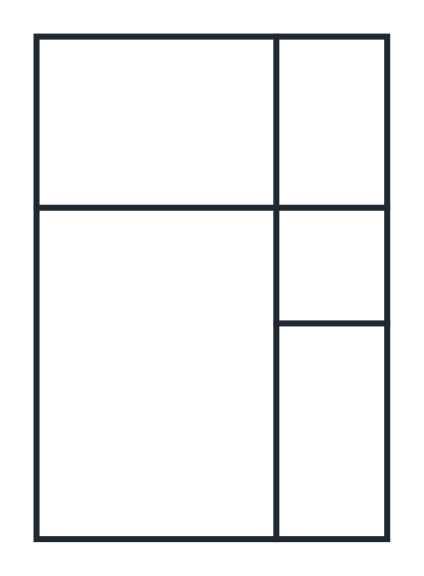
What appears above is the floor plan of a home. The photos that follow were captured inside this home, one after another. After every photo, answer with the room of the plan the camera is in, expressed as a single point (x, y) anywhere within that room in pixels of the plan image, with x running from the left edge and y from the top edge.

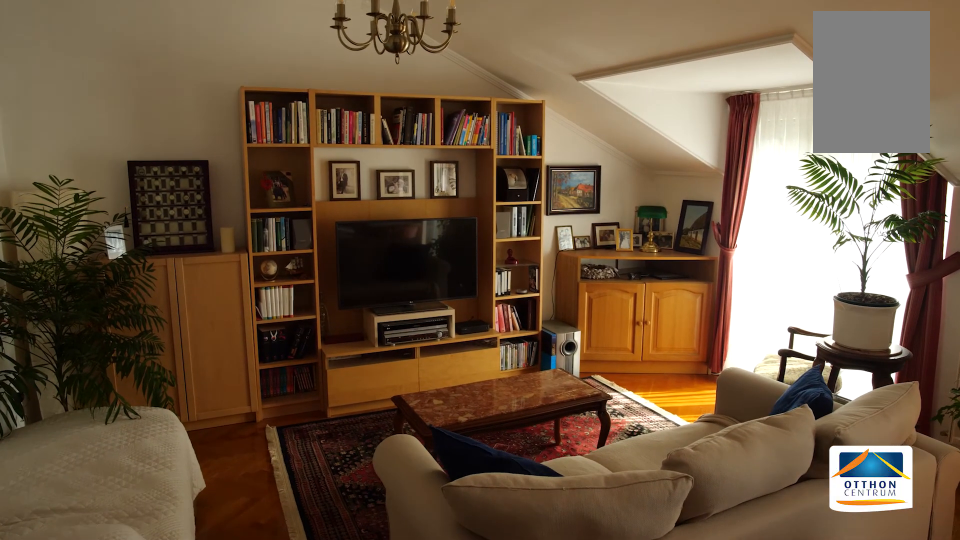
(164, 374)
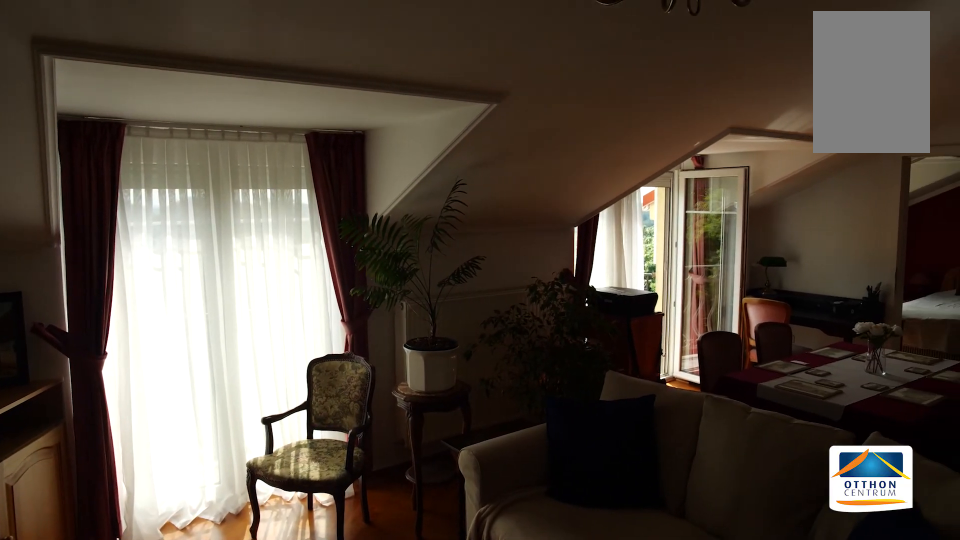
(164, 374)
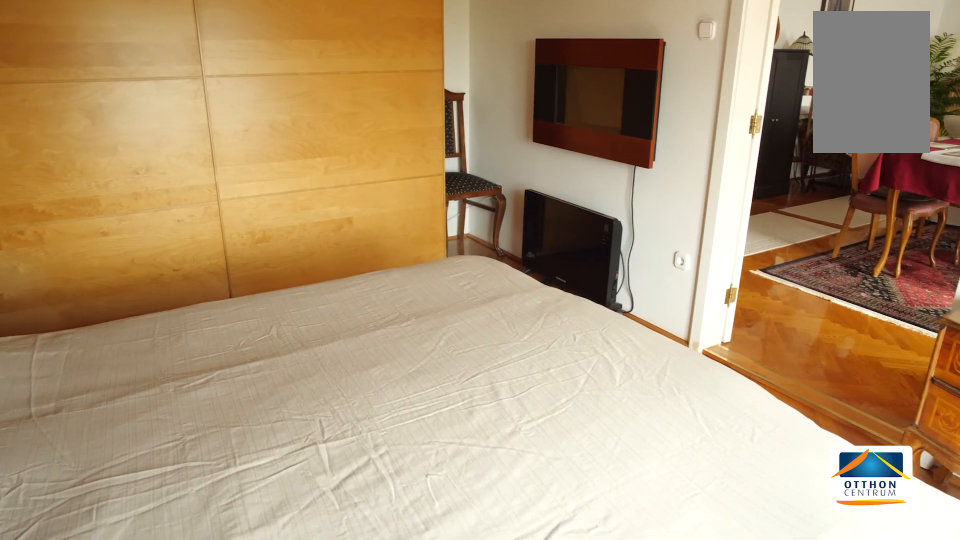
(164, 128)
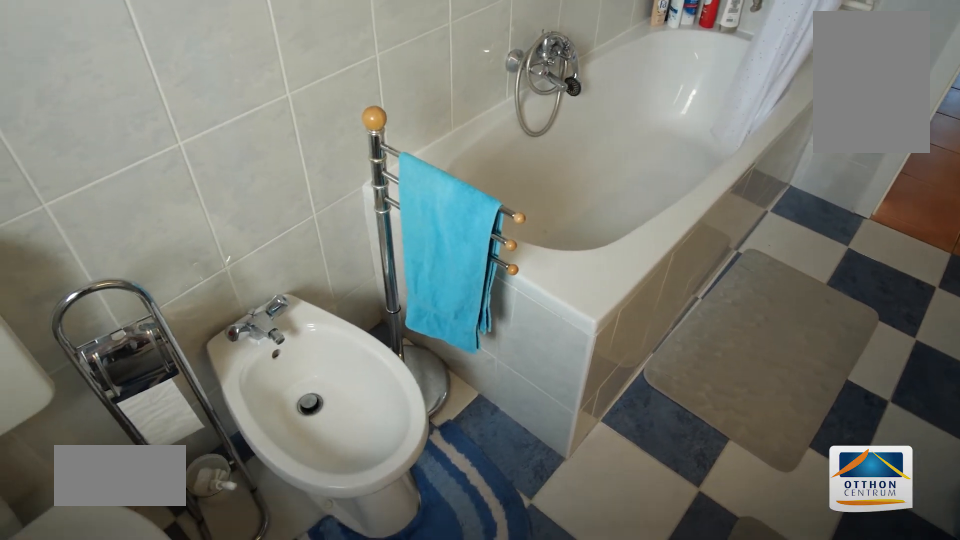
(330, 128)
